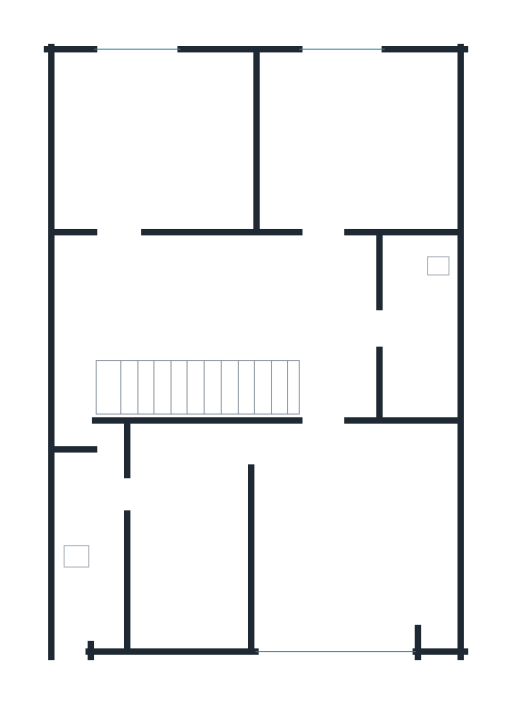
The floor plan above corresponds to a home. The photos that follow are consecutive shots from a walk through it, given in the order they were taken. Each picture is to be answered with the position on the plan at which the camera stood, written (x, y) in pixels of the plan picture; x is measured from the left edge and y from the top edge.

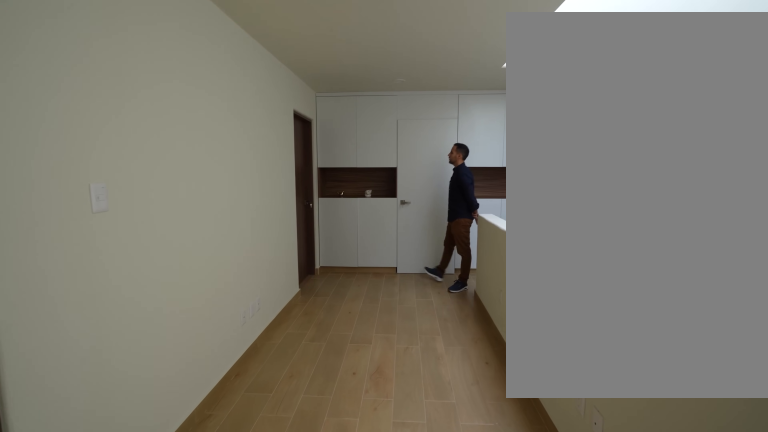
(74, 305)
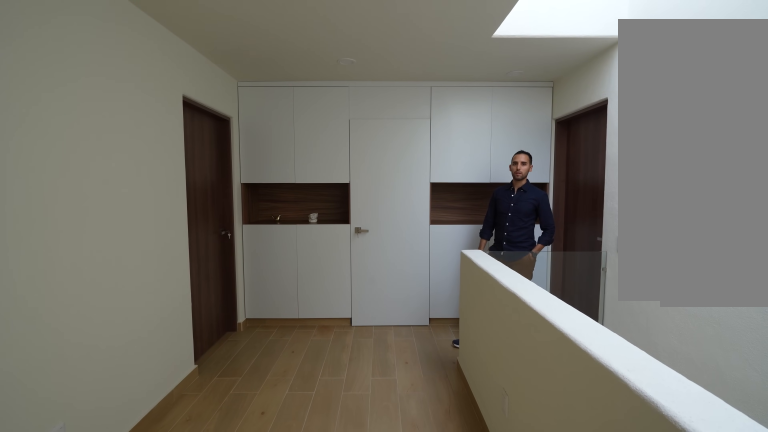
(113, 304)
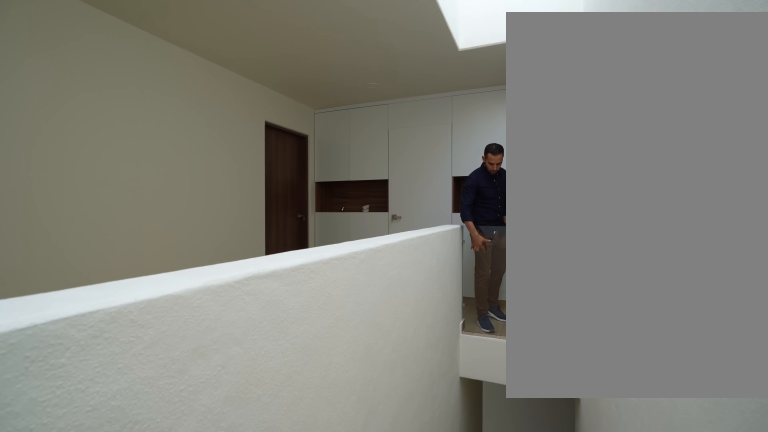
(96, 365)
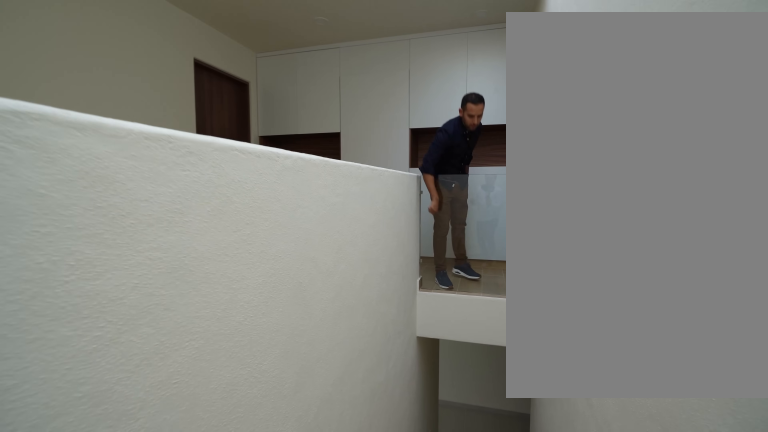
(96, 365)
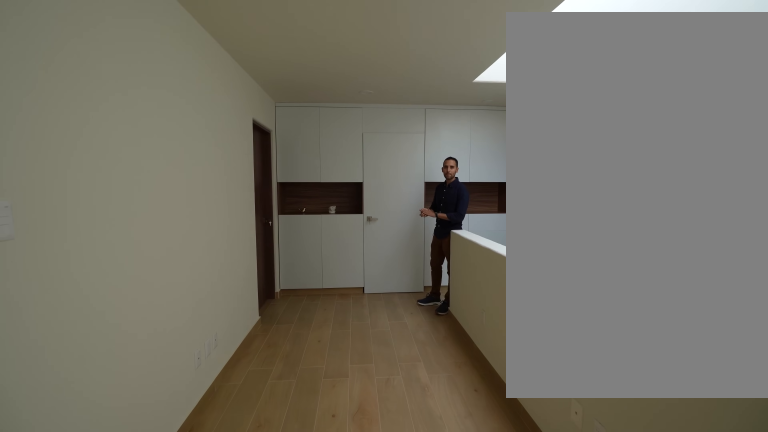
(94, 336)
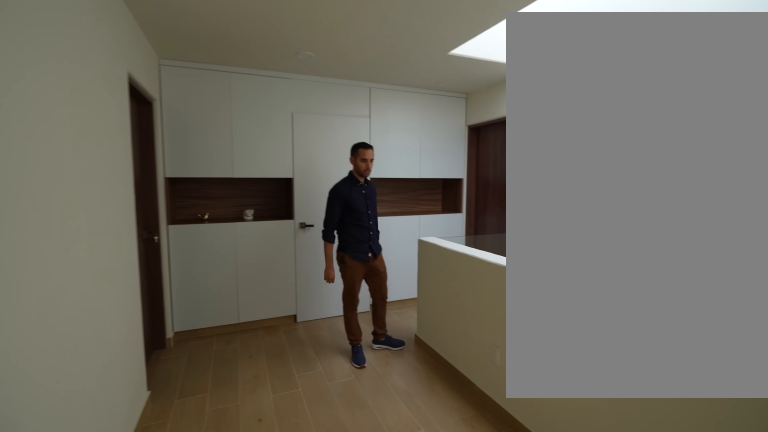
(79, 331)
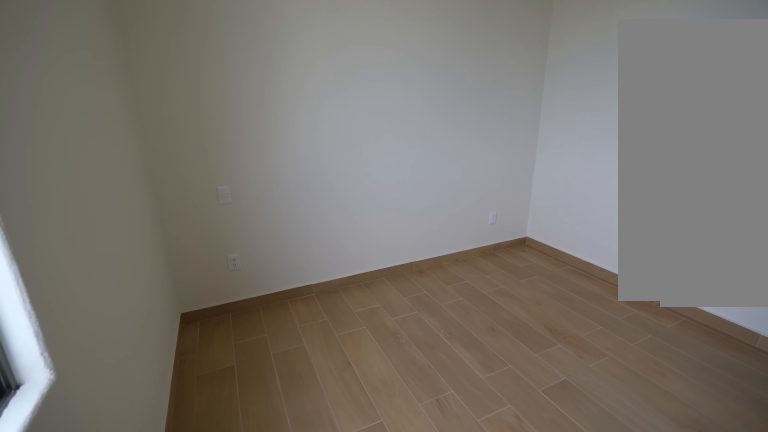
(311, 73)
